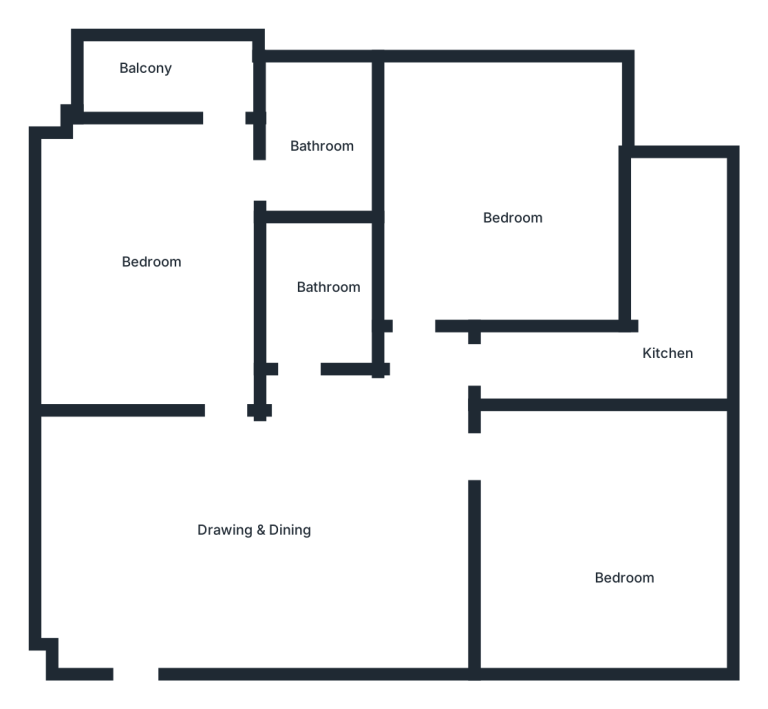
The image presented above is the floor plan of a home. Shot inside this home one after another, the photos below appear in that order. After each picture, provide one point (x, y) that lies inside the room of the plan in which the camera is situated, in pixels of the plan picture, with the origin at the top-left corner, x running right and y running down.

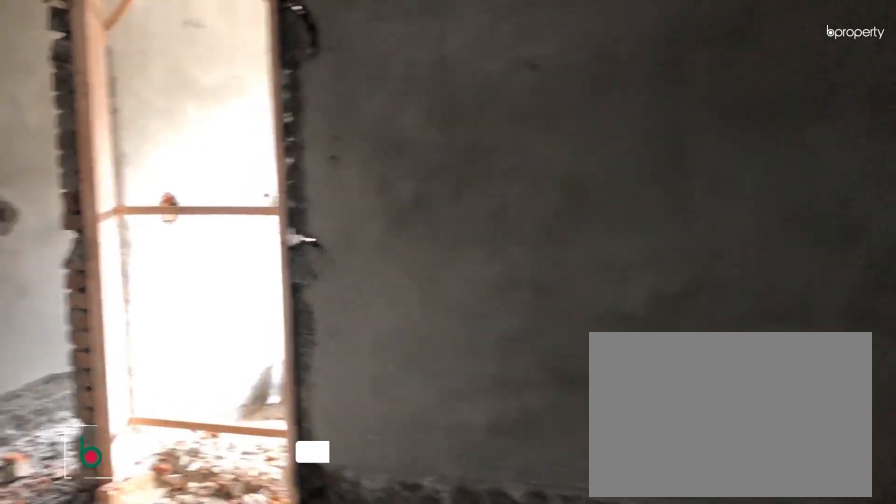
(244, 512)
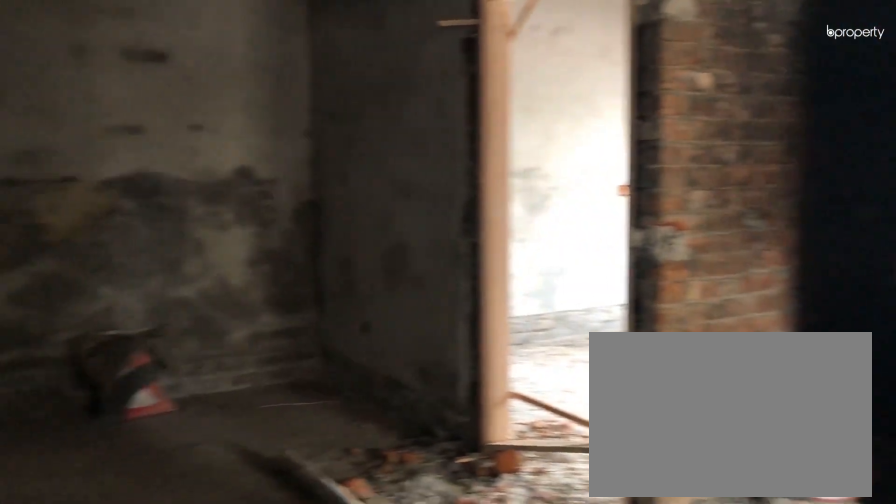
(244, 512)
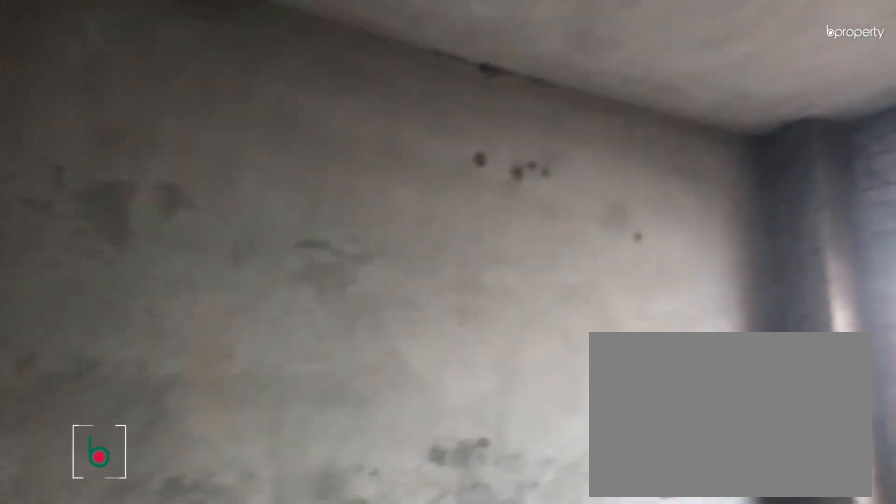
(145, 212)
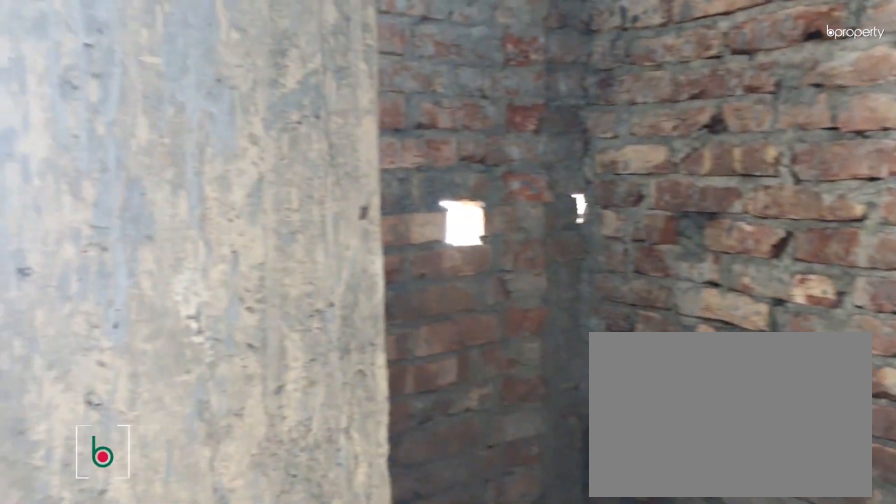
(318, 148)
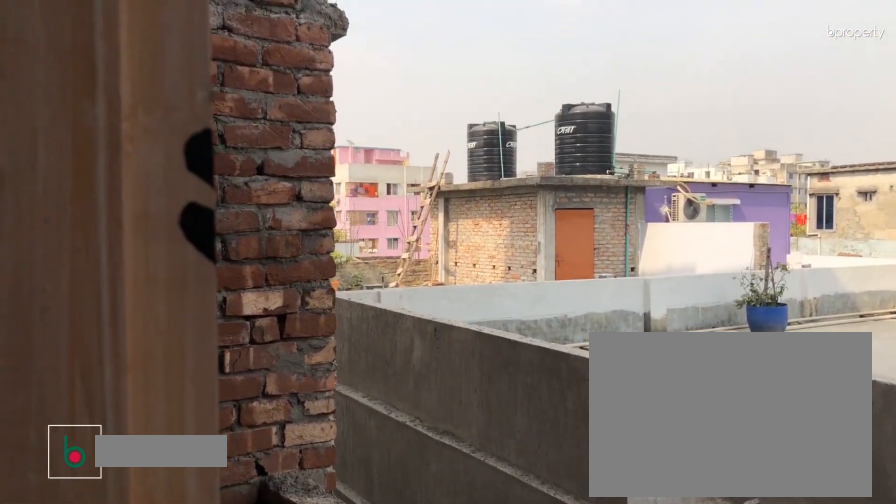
(193, 71)
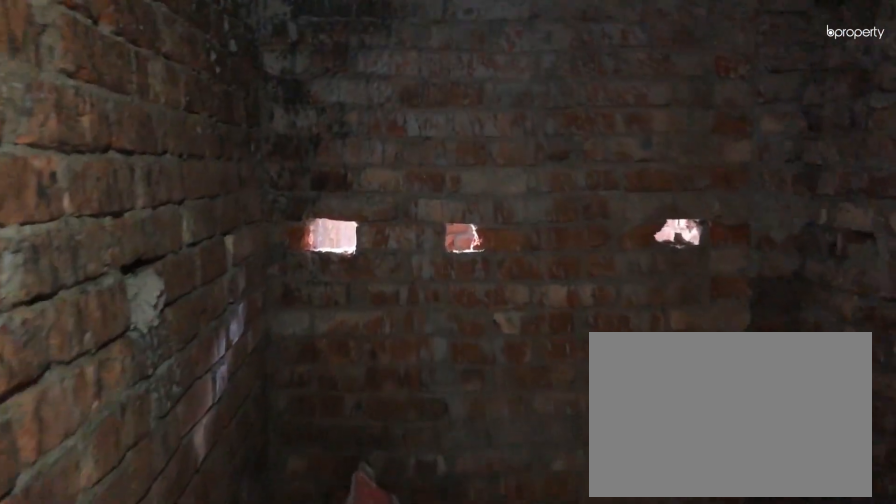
(313, 299)
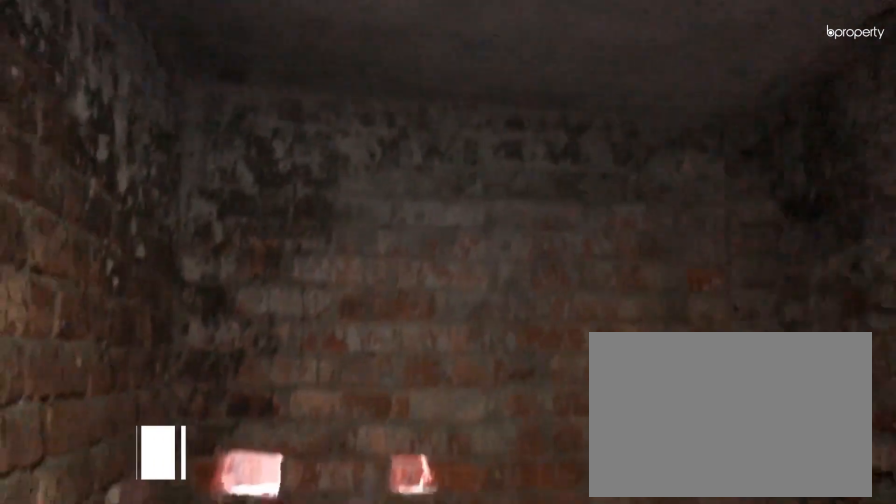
(313, 299)
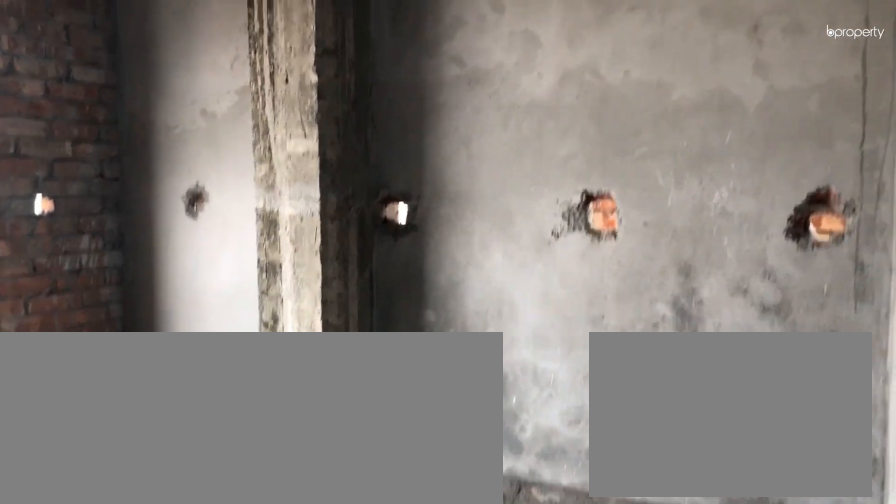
(485, 187)
